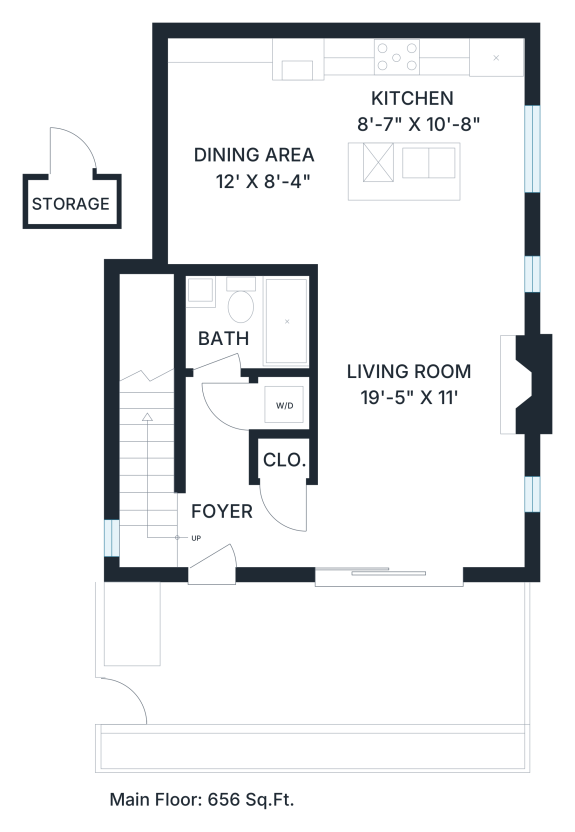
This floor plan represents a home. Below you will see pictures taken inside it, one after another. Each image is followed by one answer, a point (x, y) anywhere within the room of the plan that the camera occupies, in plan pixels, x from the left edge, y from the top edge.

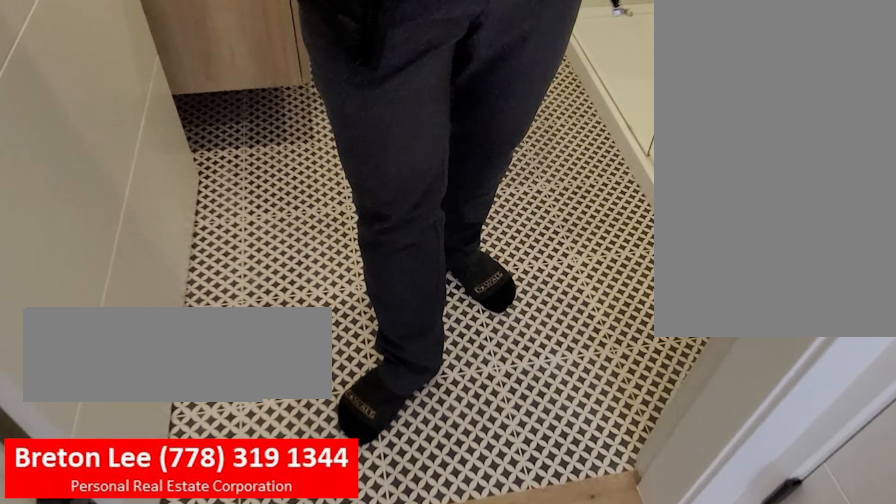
(225, 342)
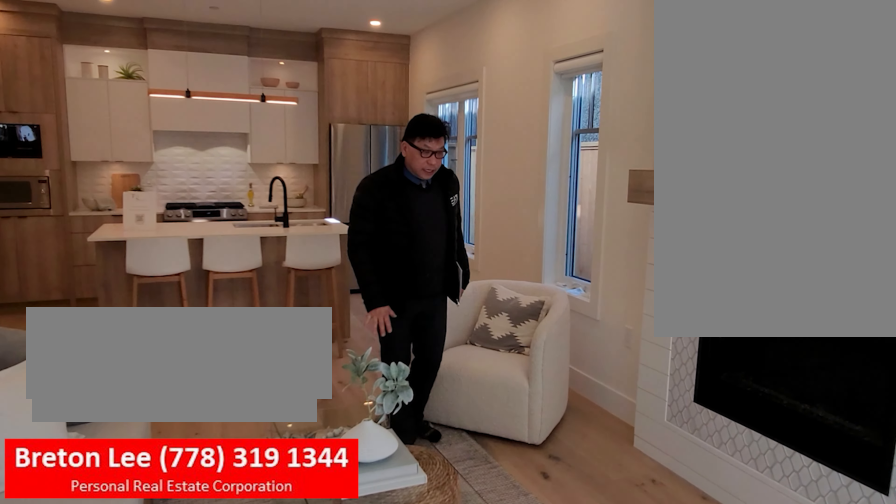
(405, 449)
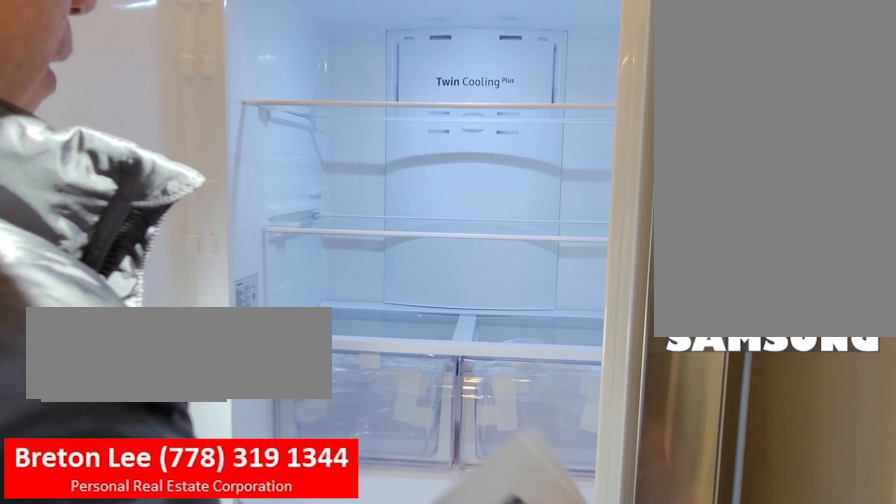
(491, 160)
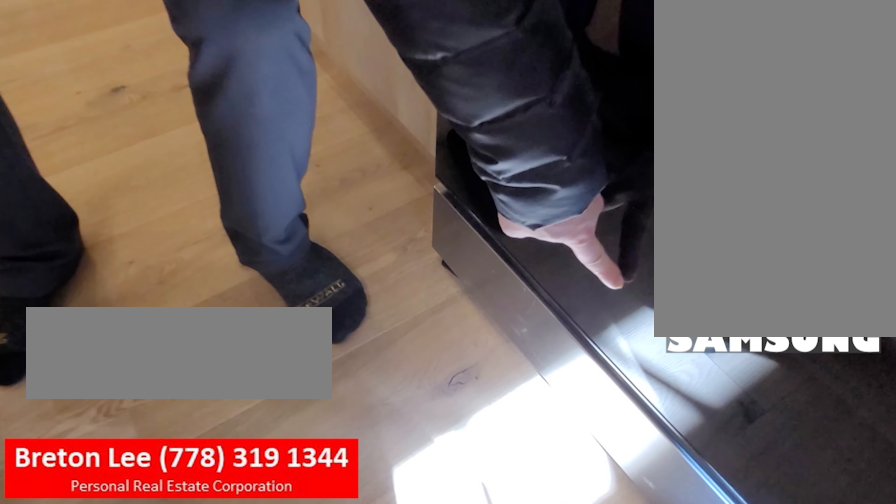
(491, 160)
